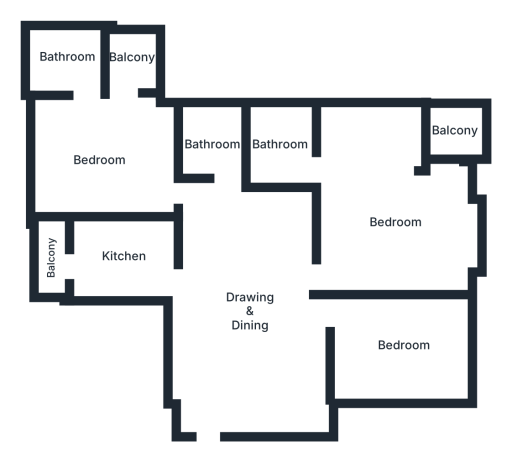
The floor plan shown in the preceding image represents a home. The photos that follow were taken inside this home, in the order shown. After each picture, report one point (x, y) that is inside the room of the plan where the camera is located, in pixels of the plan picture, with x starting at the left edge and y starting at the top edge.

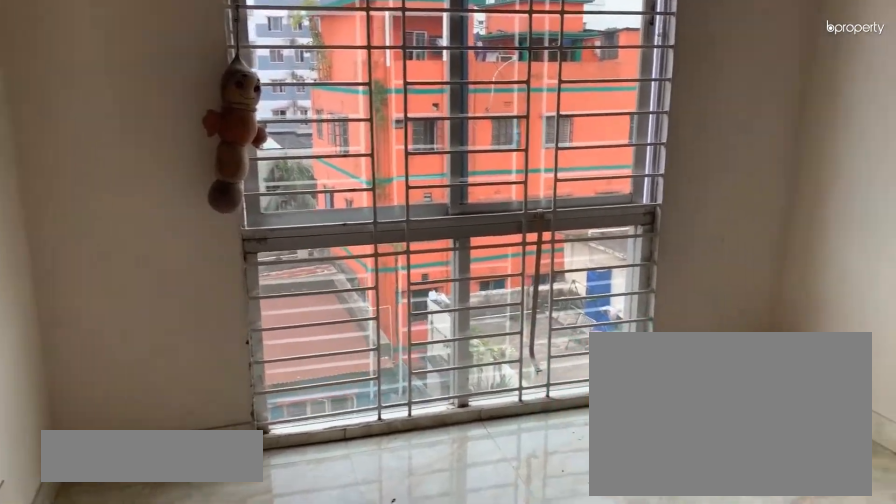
(405, 344)
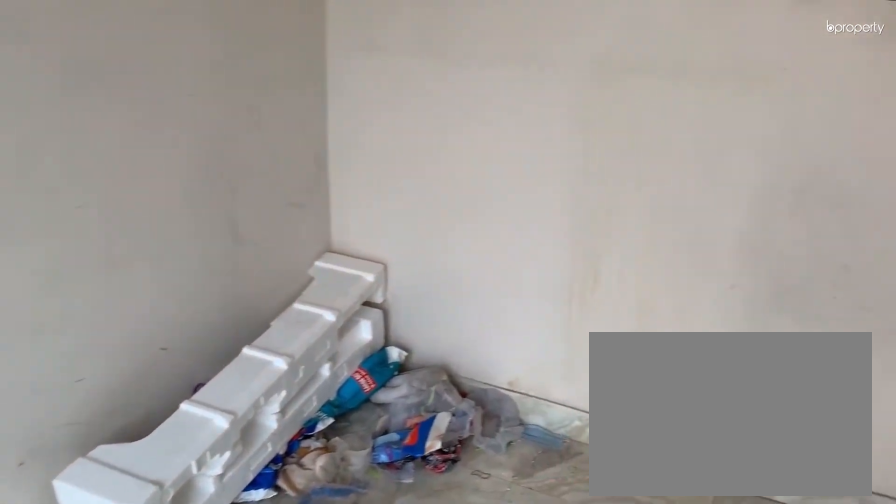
(405, 343)
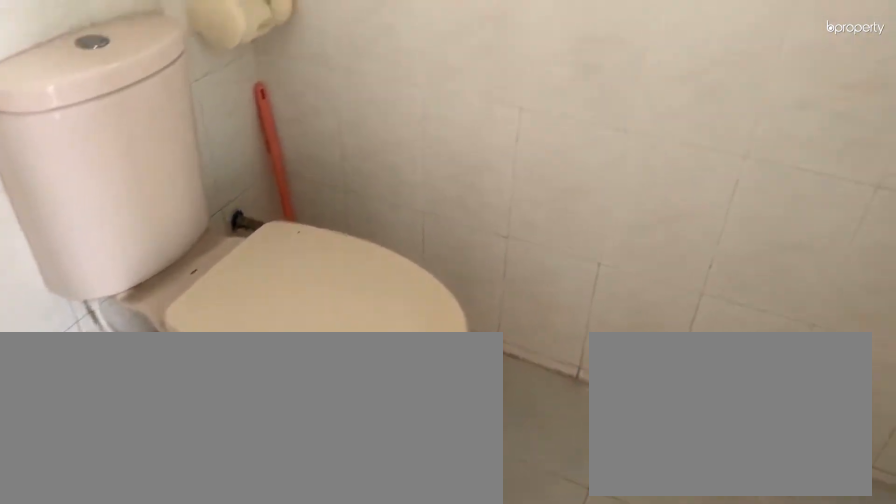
(282, 144)
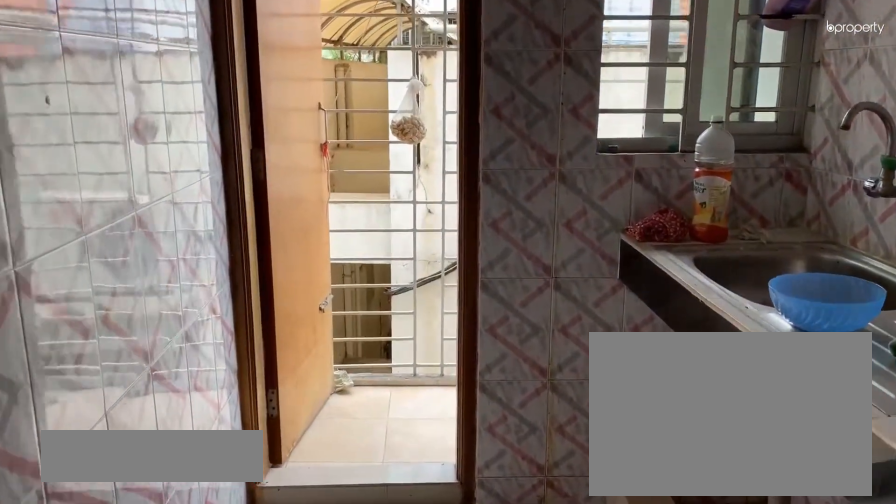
(122, 258)
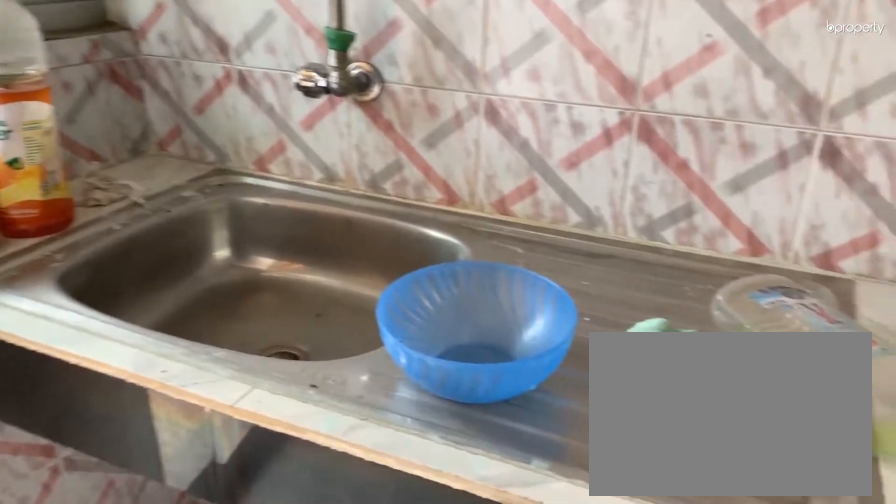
(122, 258)
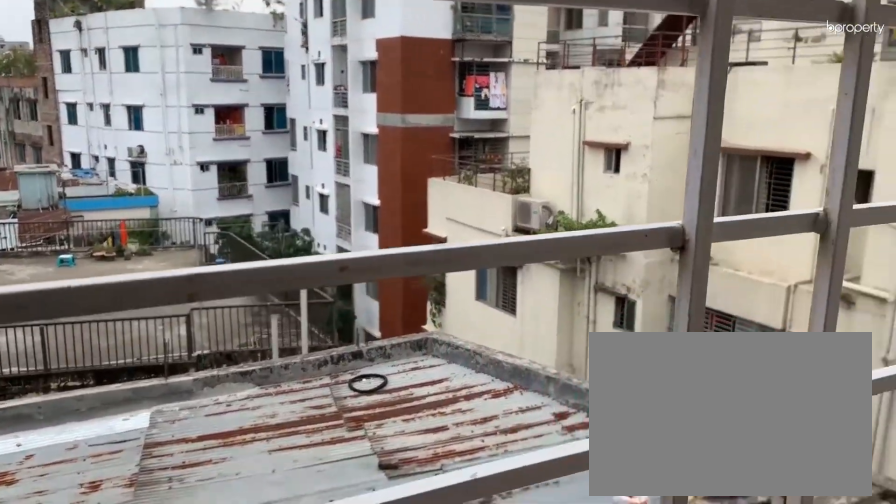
(126, 64)
